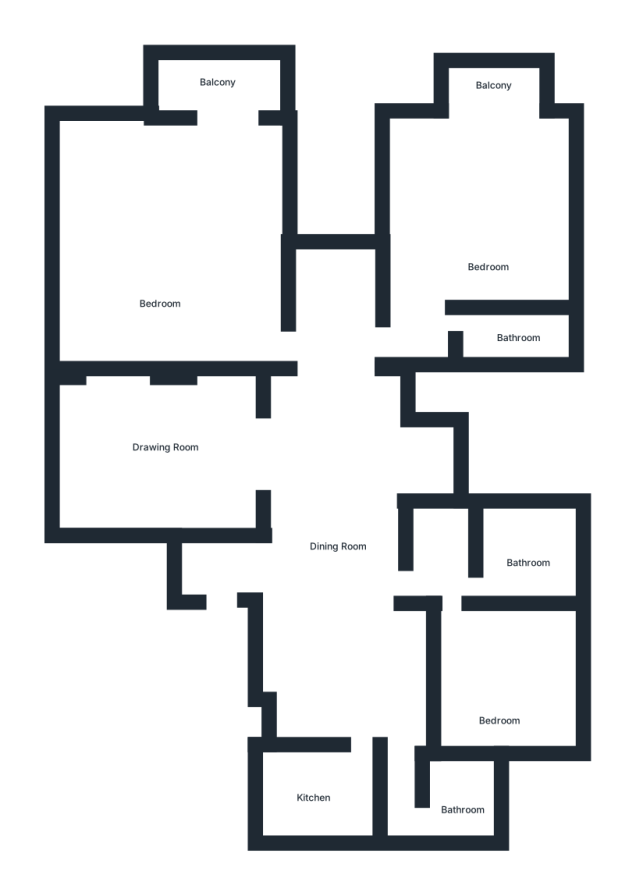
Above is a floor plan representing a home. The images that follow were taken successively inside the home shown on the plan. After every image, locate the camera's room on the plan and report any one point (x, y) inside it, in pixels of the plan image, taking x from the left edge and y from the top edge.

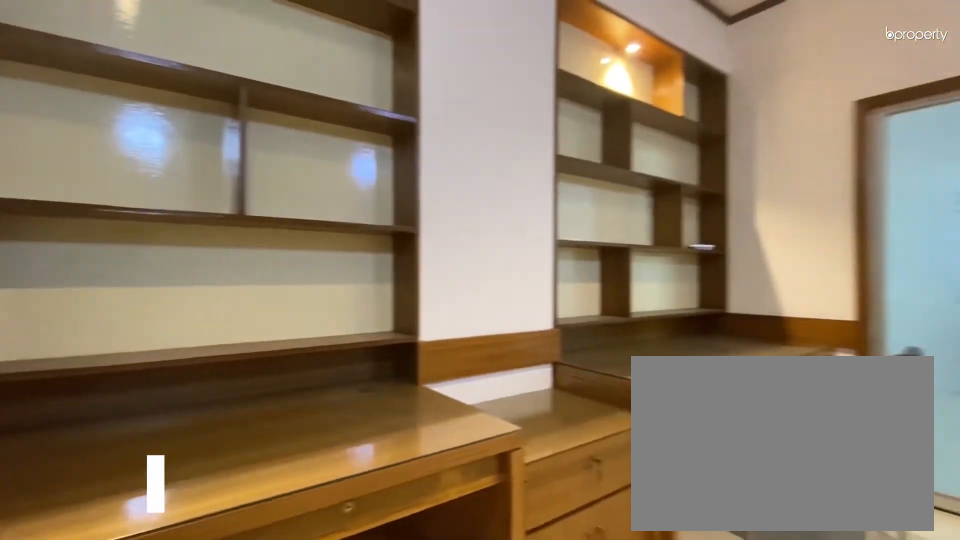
(171, 444)
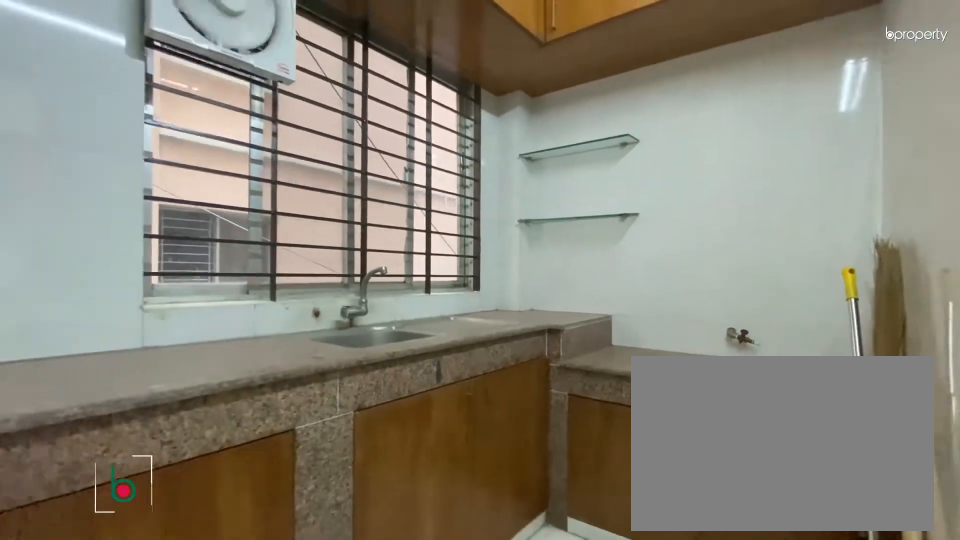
(313, 792)
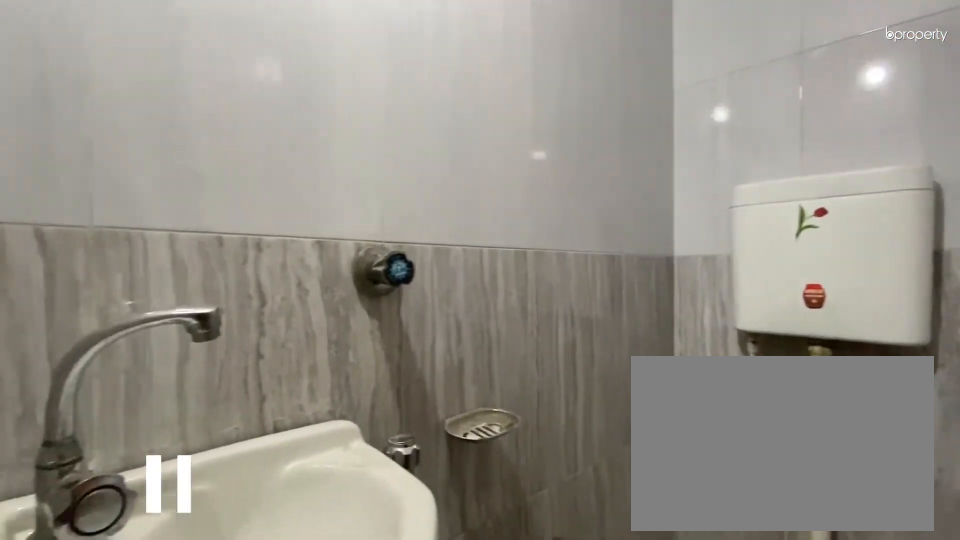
(458, 799)
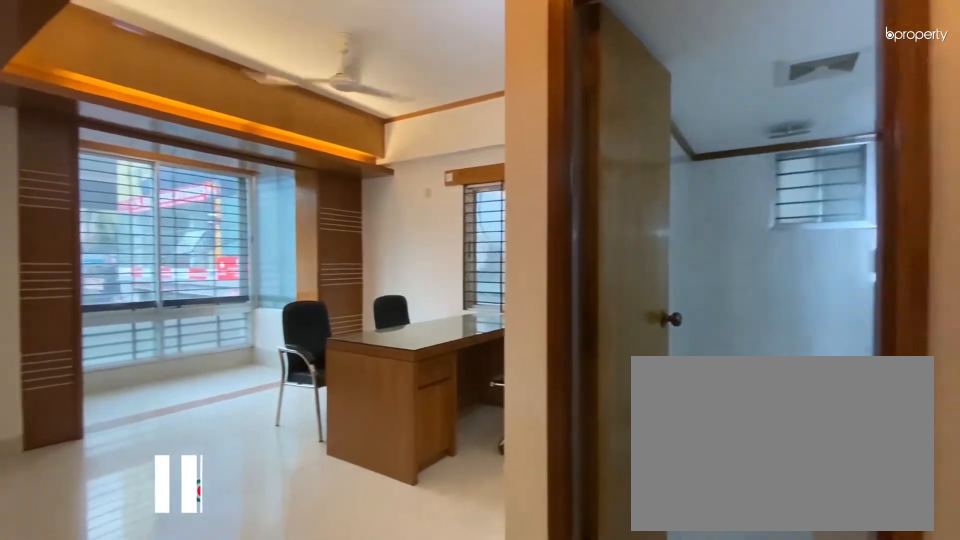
(482, 224)
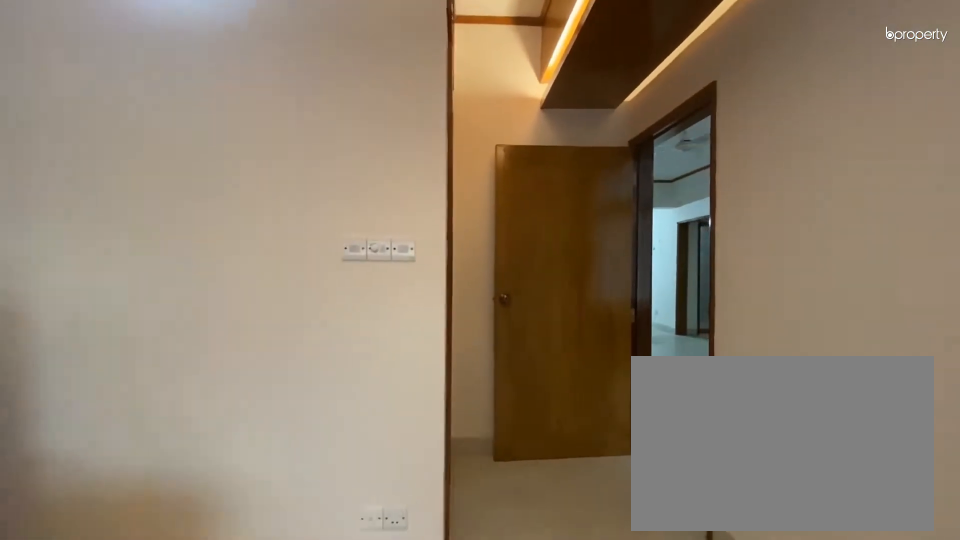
(482, 224)
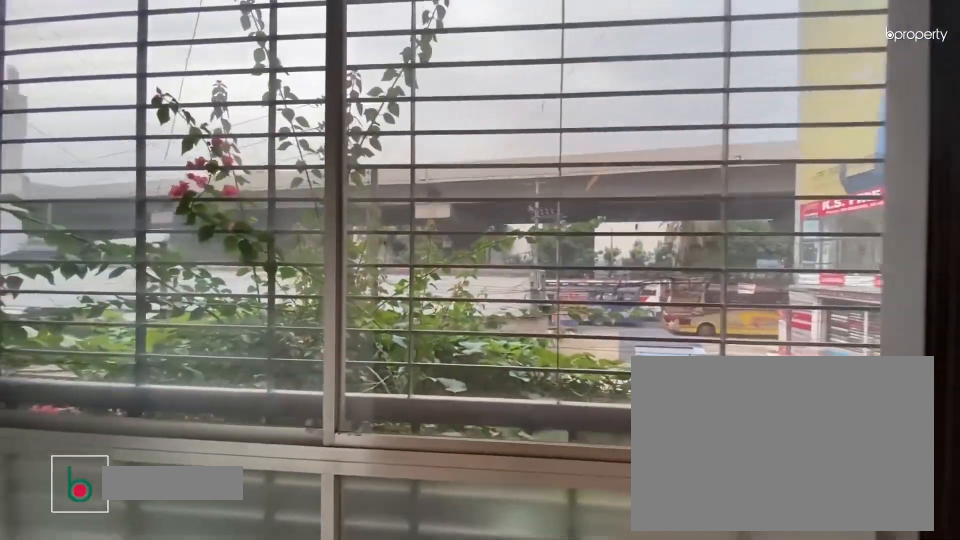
(226, 83)
